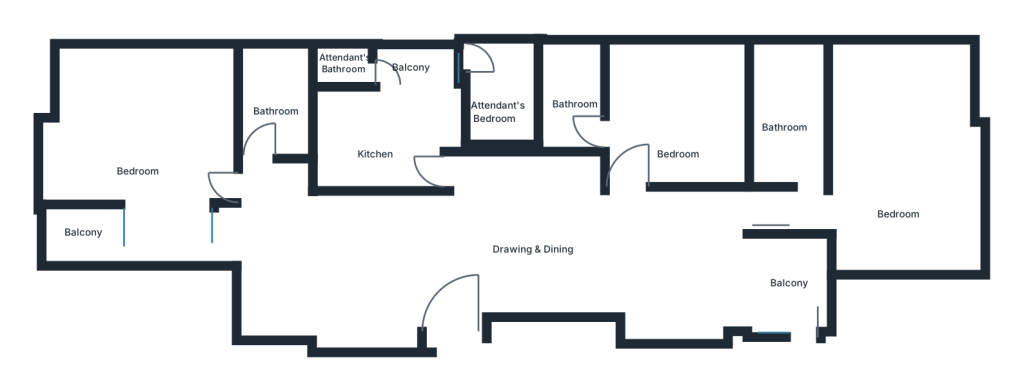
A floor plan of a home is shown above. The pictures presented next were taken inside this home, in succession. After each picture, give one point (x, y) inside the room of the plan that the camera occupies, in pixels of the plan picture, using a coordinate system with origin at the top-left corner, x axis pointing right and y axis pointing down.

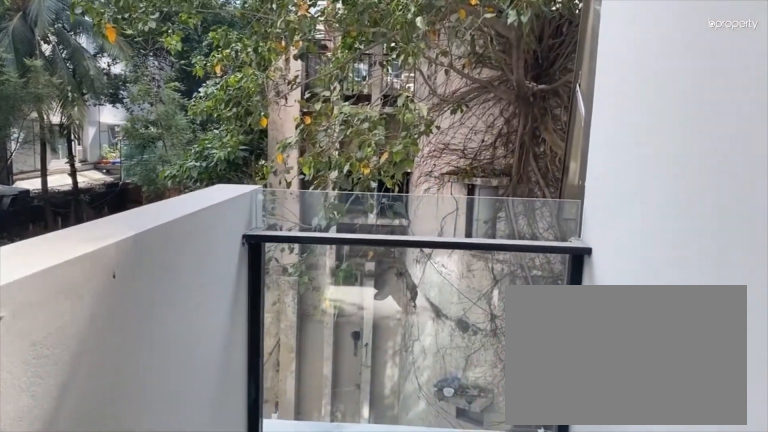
(96, 240)
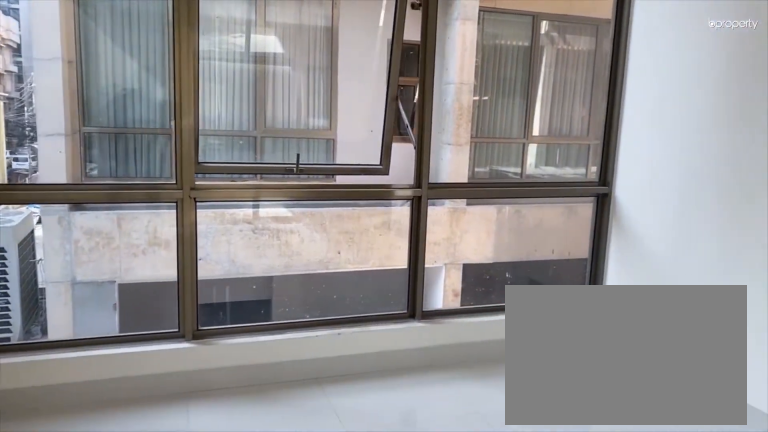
(137, 141)
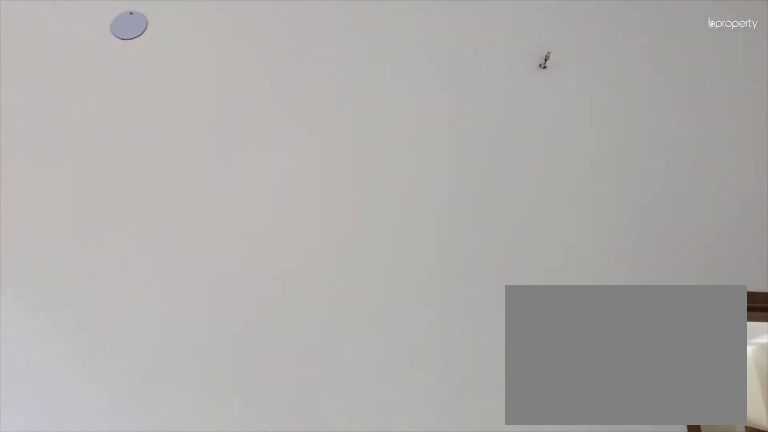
(137, 141)
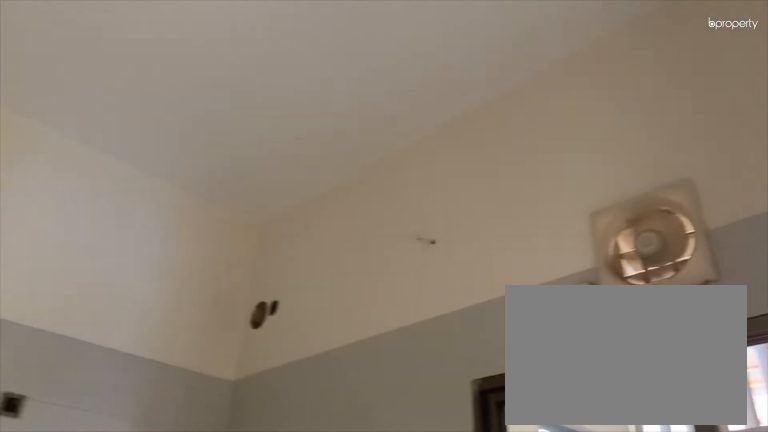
(378, 129)
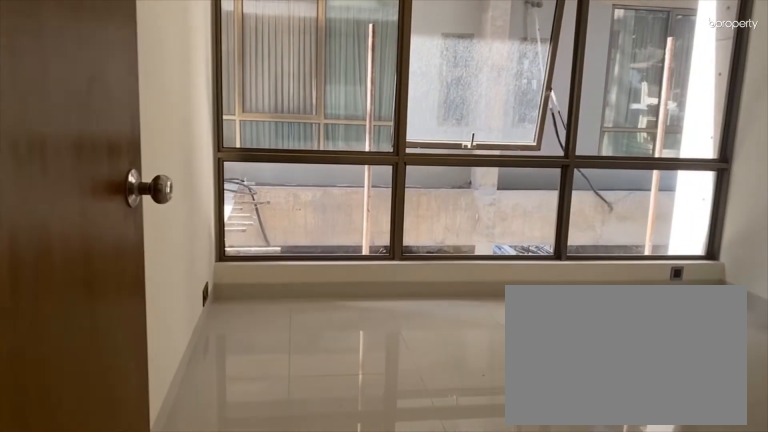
(623, 191)
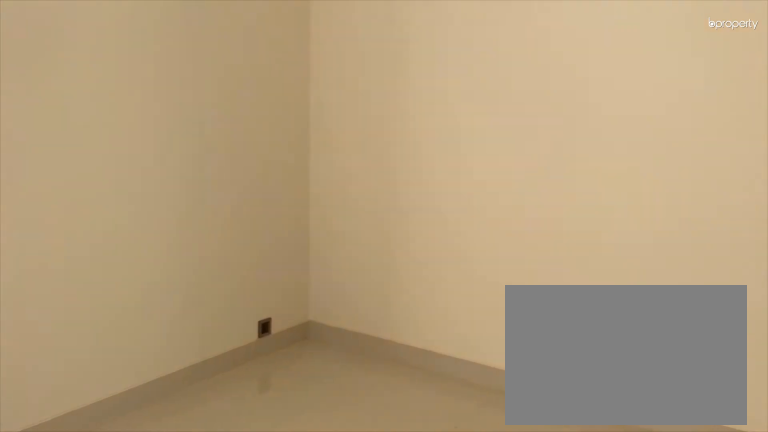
(672, 98)
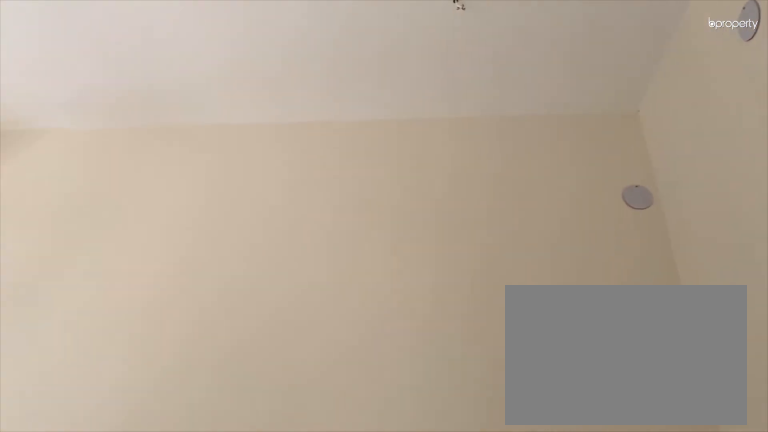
(672, 98)
